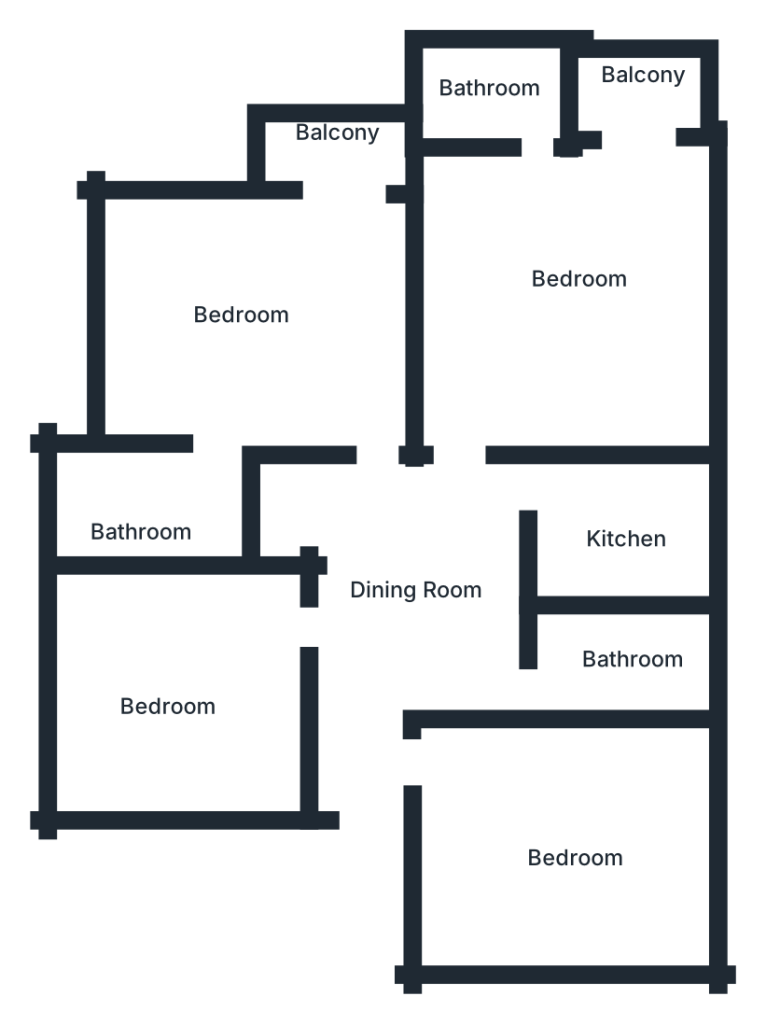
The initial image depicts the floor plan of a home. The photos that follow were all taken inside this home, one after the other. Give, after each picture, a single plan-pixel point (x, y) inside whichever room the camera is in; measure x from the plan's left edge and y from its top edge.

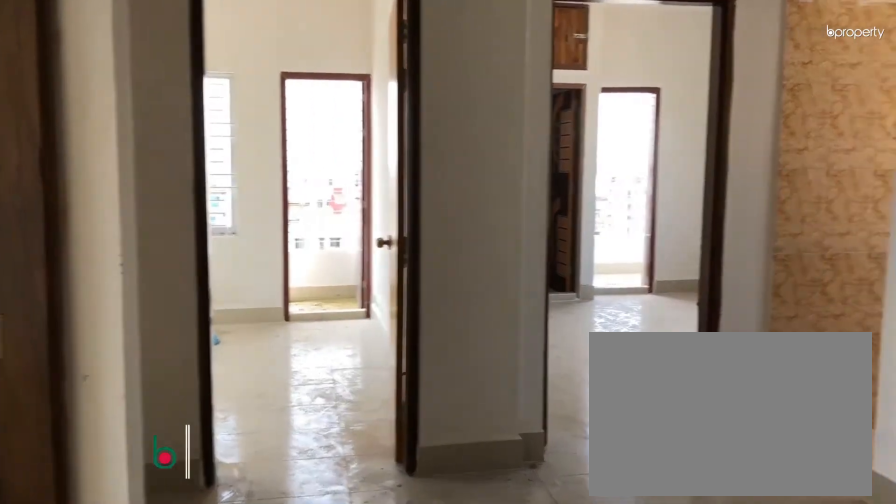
(410, 601)
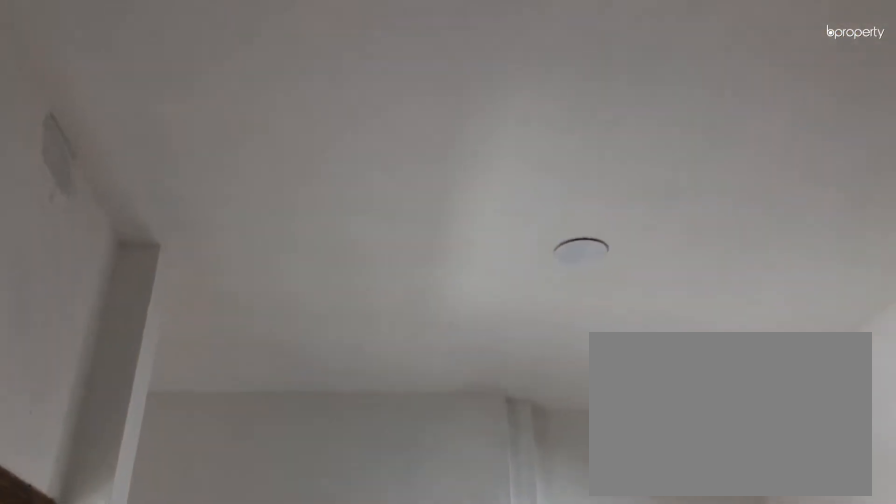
(413, 585)
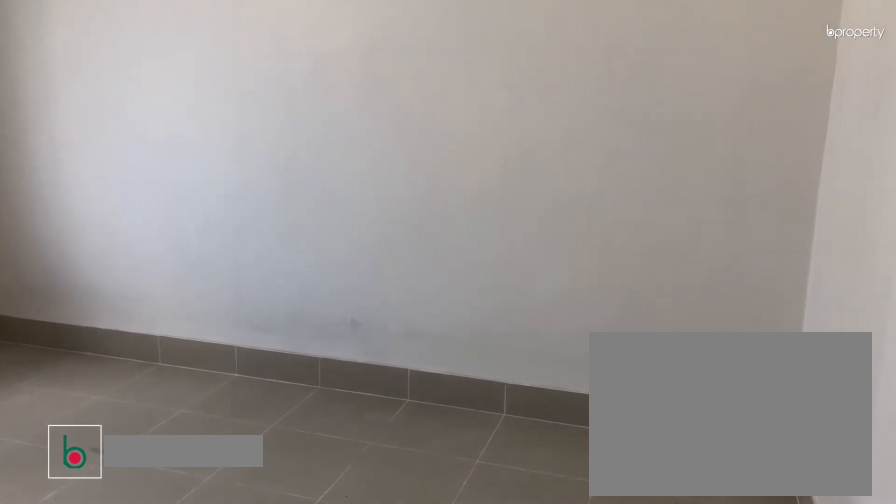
(554, 857)
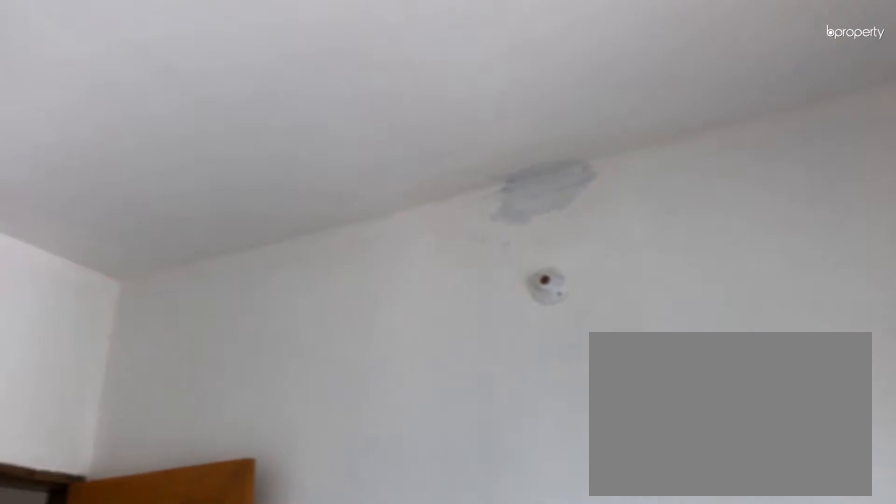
(554, 857)
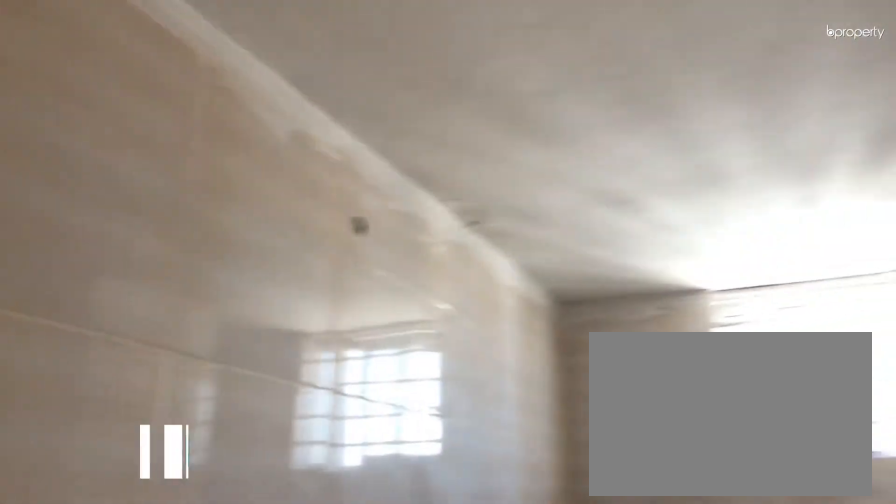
(612, 662)
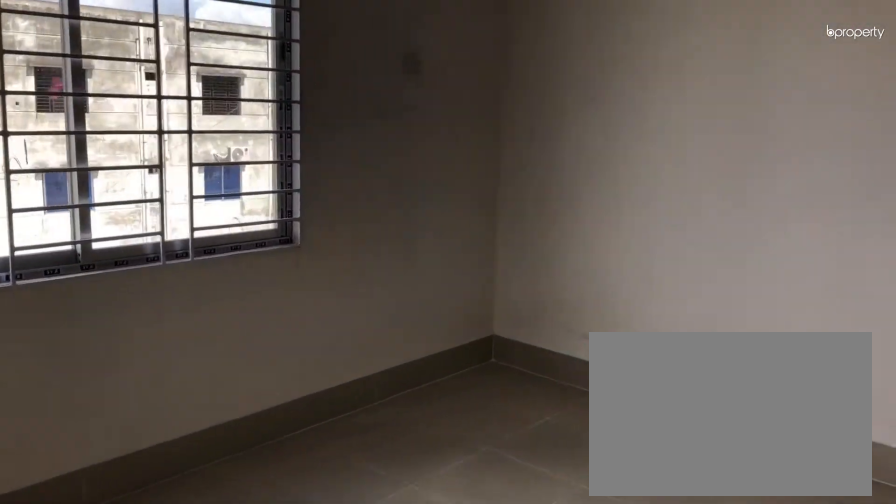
(564, 263)
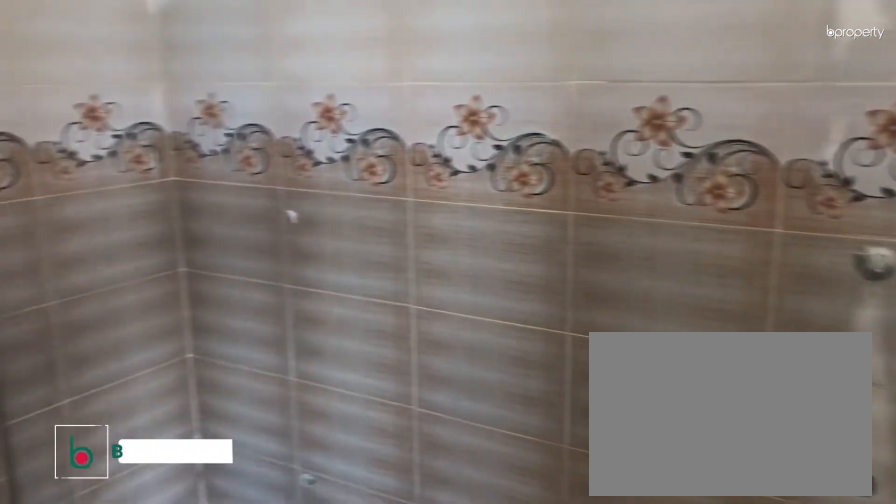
(483, 92)
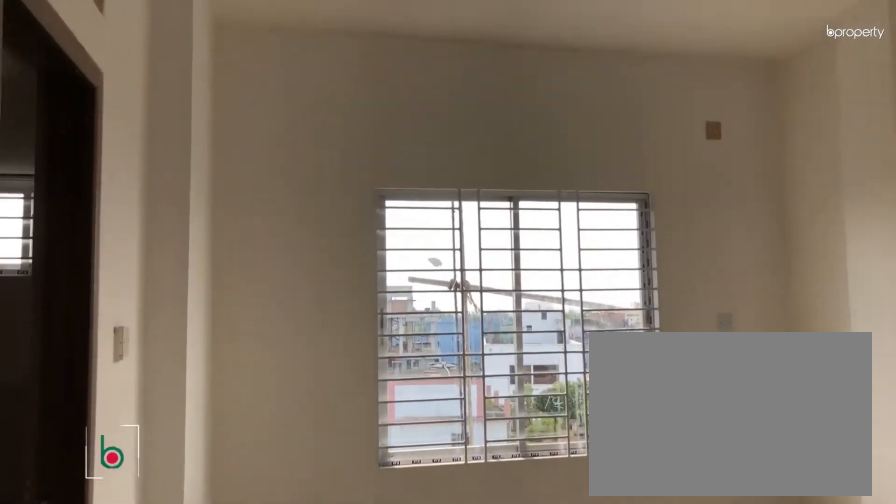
(255, 331)
